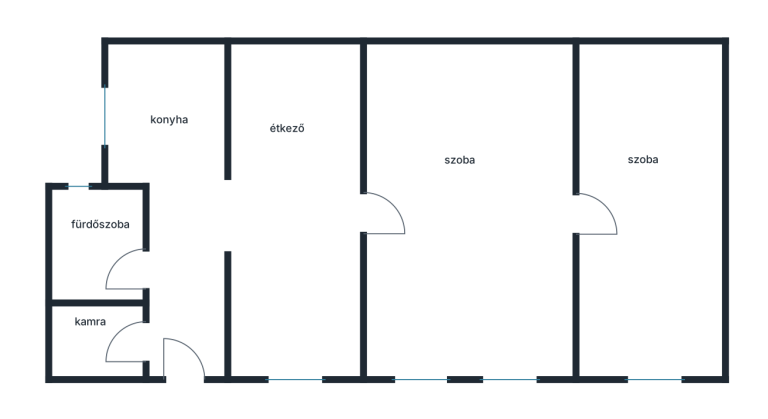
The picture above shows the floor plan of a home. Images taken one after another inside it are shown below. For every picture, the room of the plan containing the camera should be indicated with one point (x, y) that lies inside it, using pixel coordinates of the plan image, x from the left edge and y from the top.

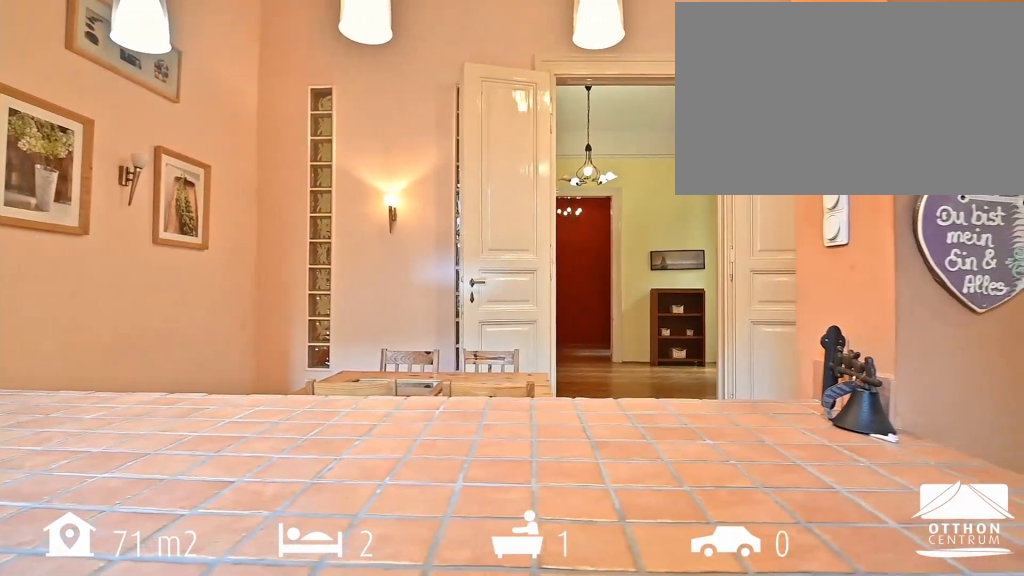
(168, 119)
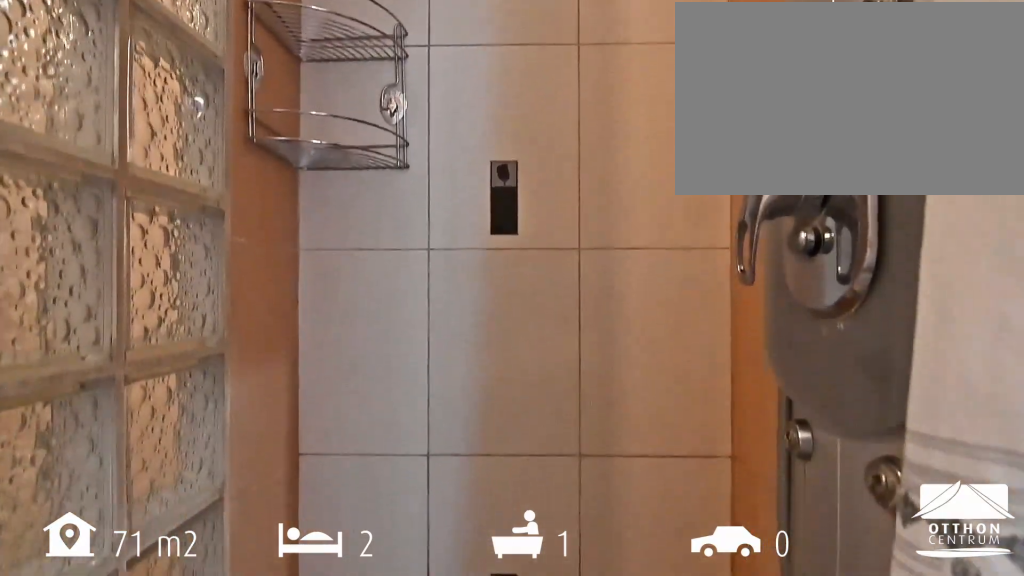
(101, 243)
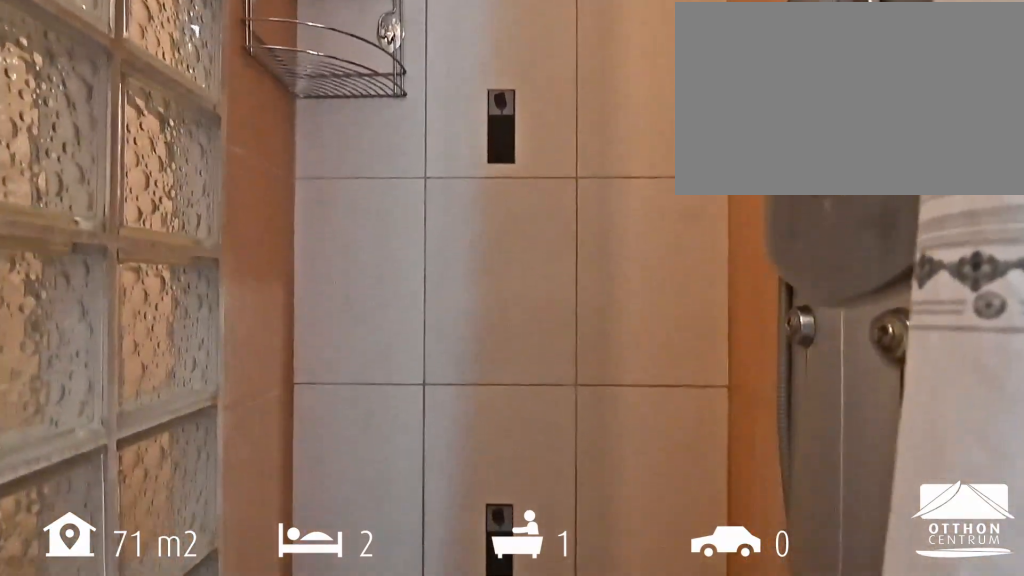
(101, 243)
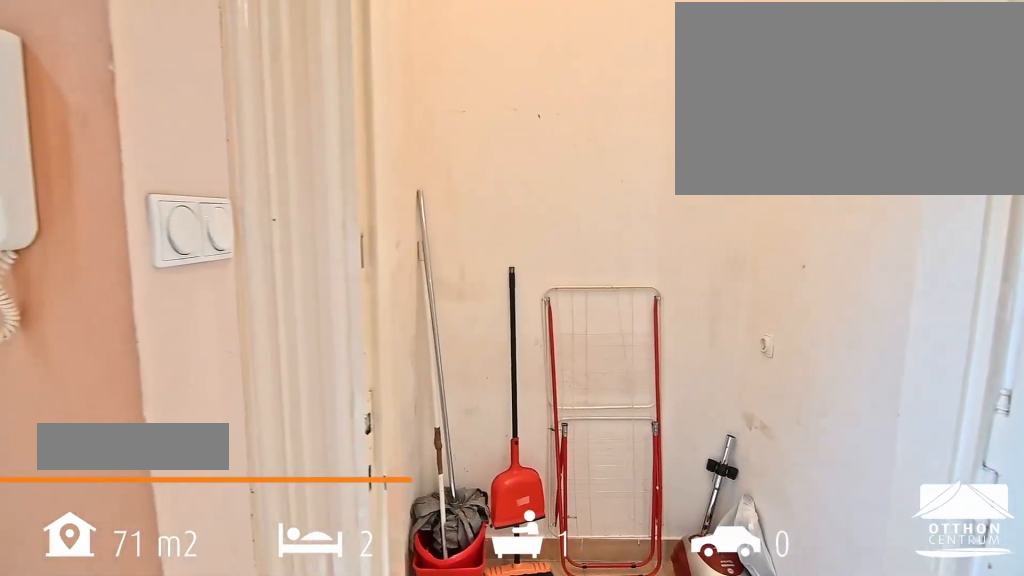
(97, 344)
